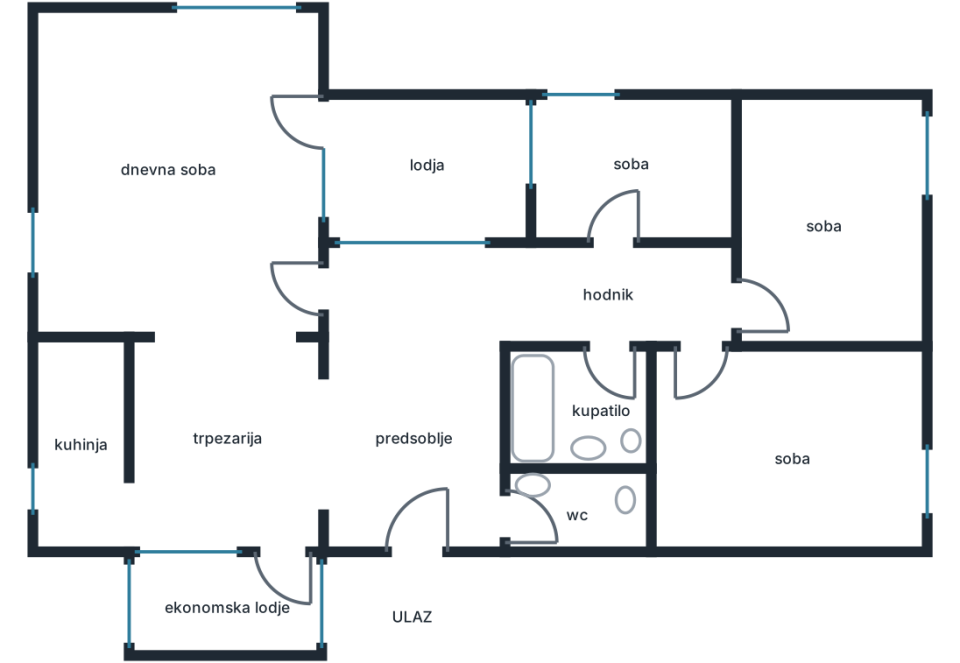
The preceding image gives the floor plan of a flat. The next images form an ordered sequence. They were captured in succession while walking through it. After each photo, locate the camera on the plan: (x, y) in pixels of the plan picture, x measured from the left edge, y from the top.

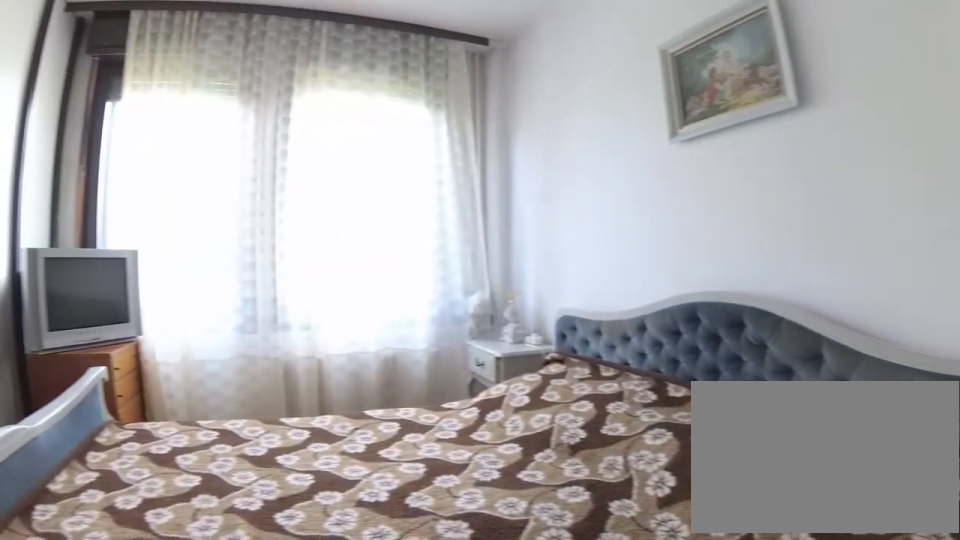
(665, 479)
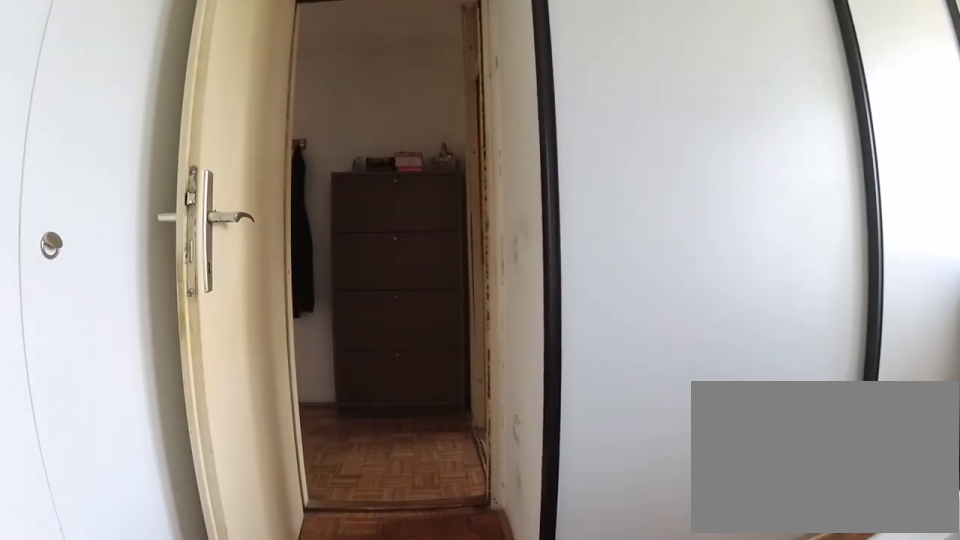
(690, 494)
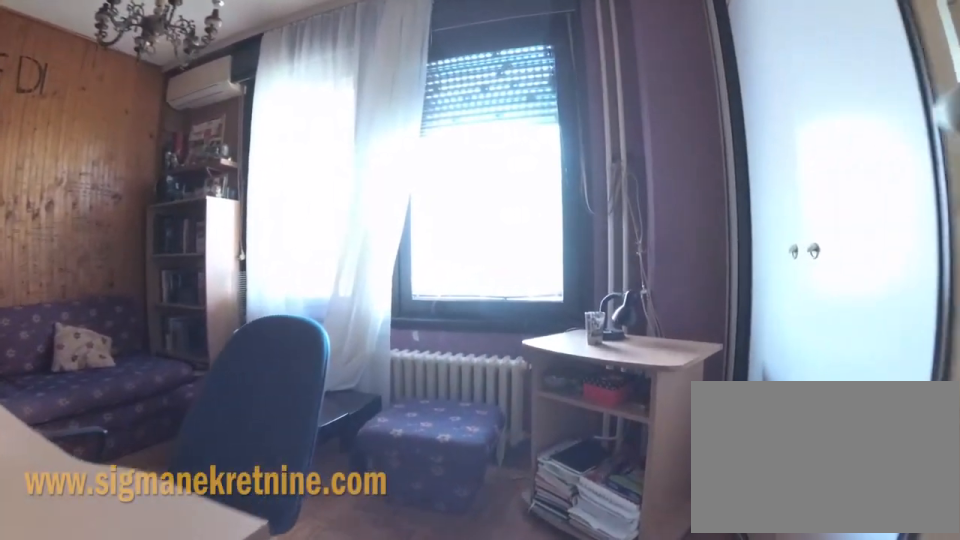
(751, 317)
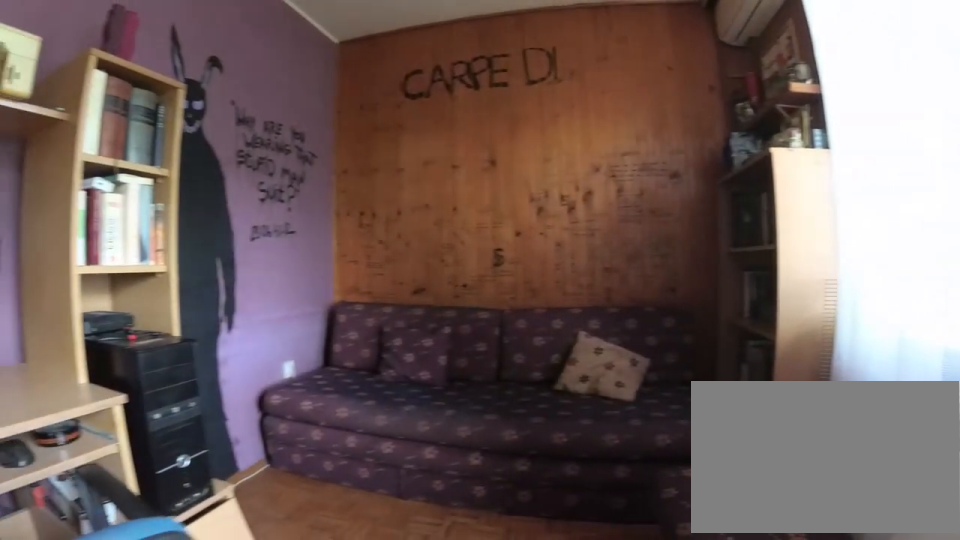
(850, 308)
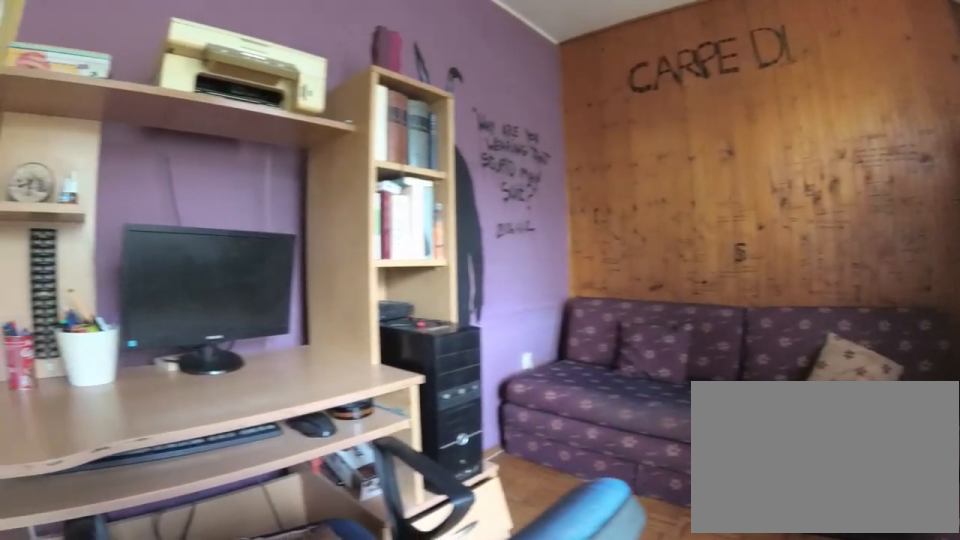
(864, 310)
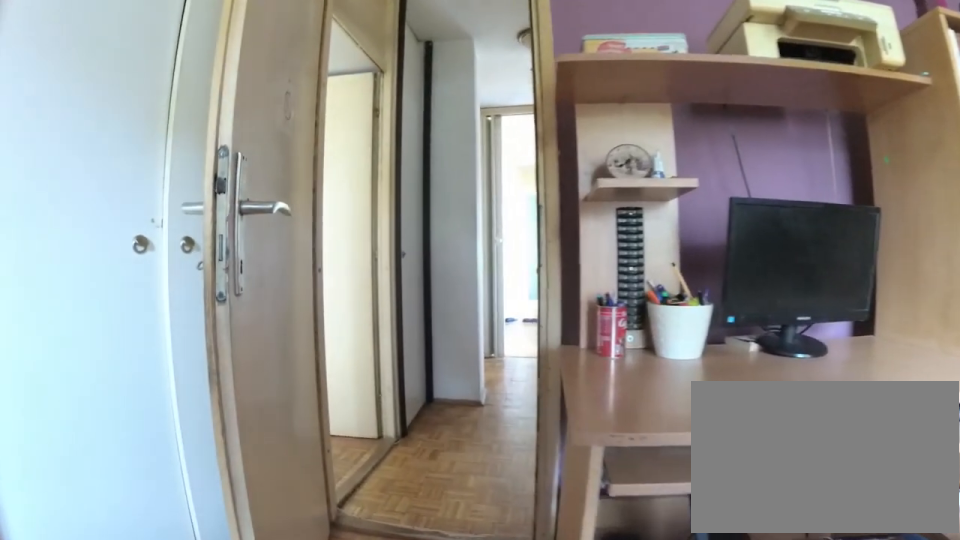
(871, 300)
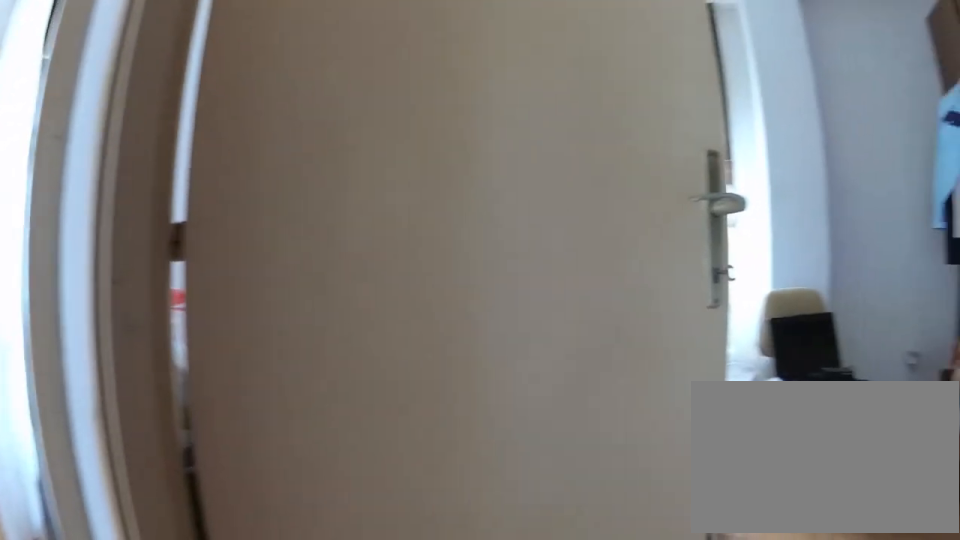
(641, 296)
